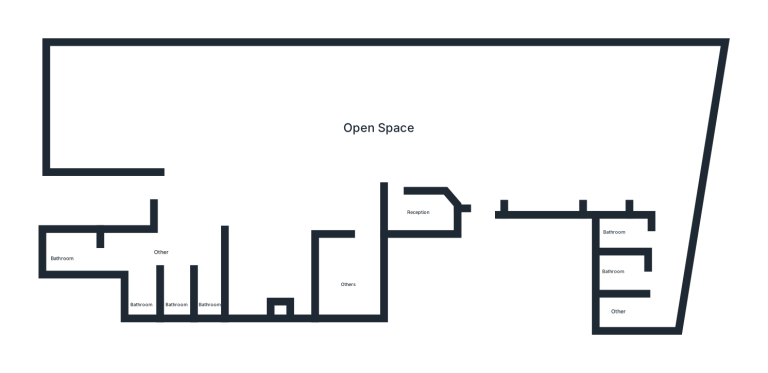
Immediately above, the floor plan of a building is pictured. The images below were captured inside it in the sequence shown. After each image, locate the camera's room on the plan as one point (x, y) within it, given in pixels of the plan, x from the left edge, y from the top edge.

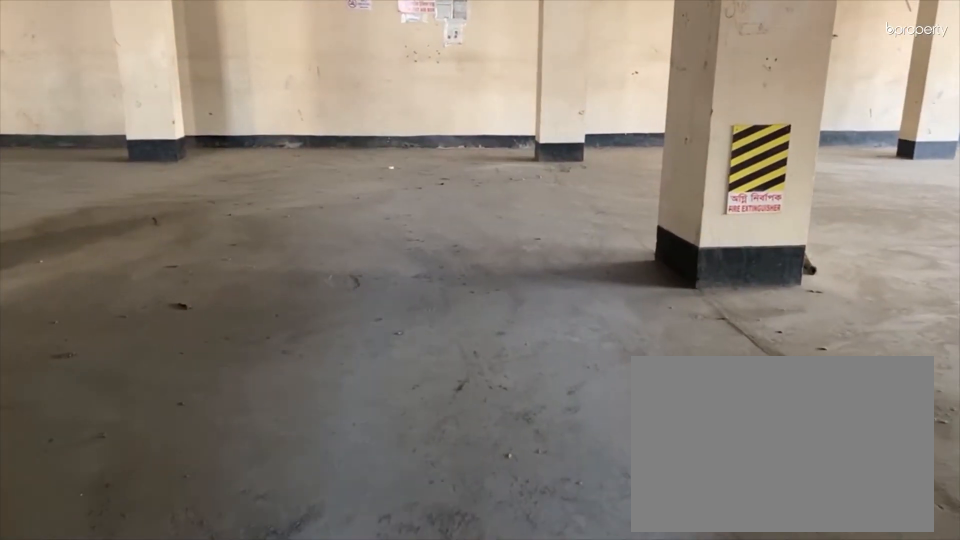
(502, 165)
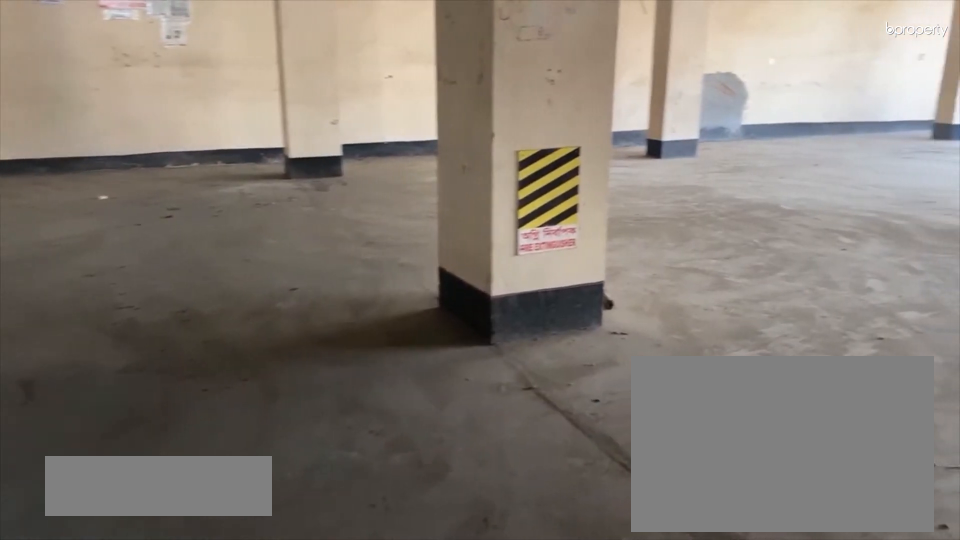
(502, 165)
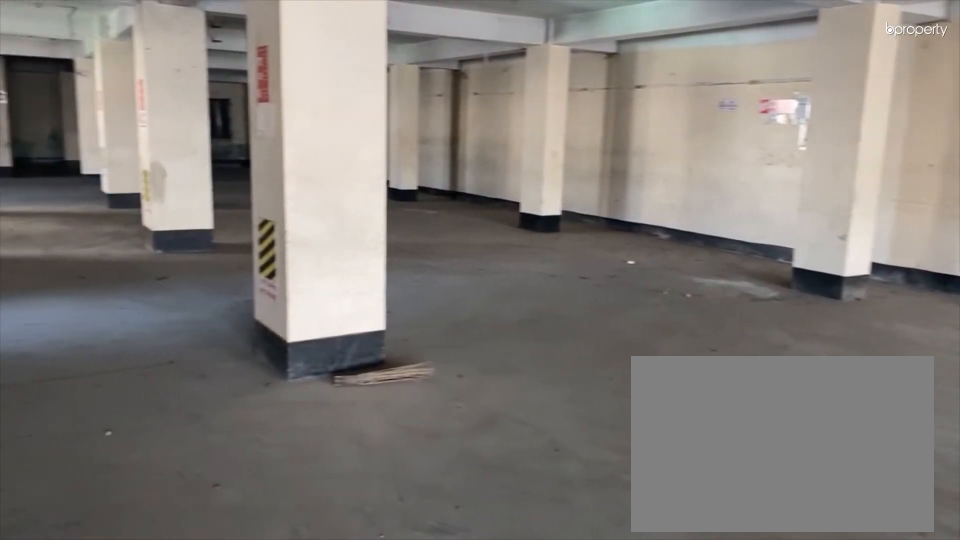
(575, 147)
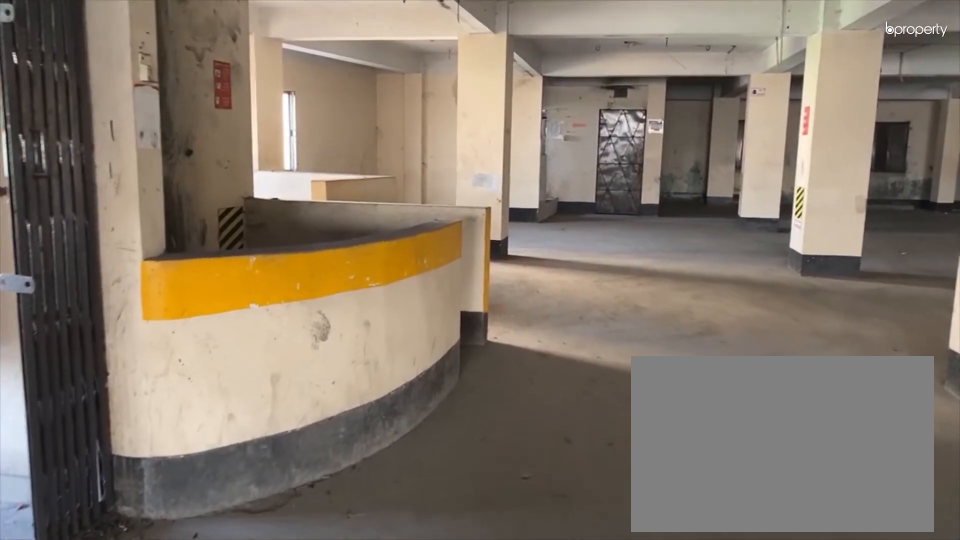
(475, 154)
